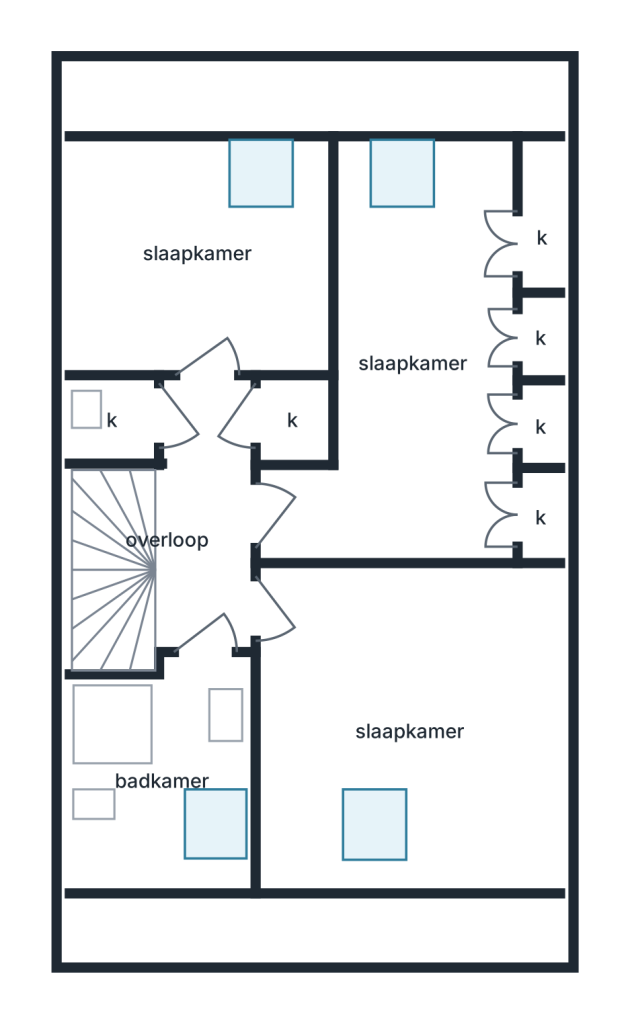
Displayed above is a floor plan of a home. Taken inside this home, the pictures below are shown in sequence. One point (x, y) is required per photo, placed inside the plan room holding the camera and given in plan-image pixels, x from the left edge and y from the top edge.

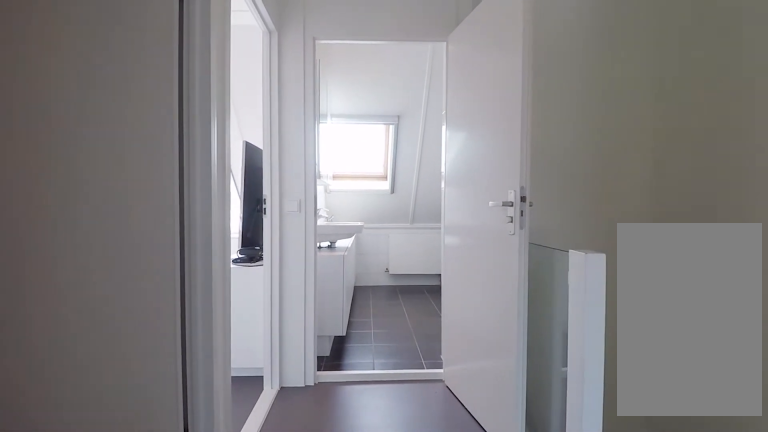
(203, 516)
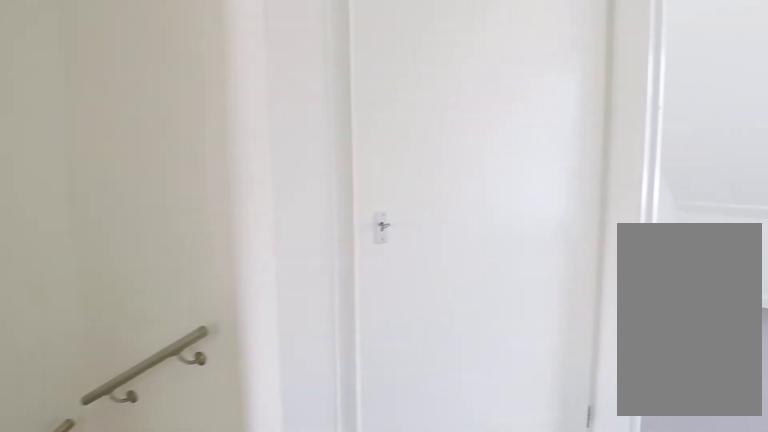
(203, 516)
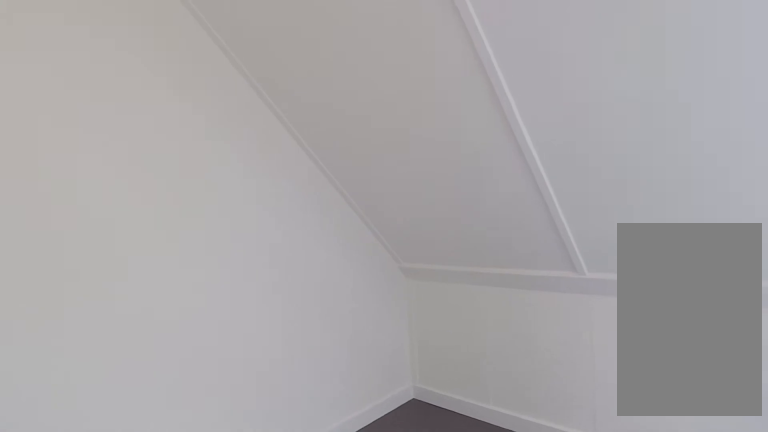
(198, 284)
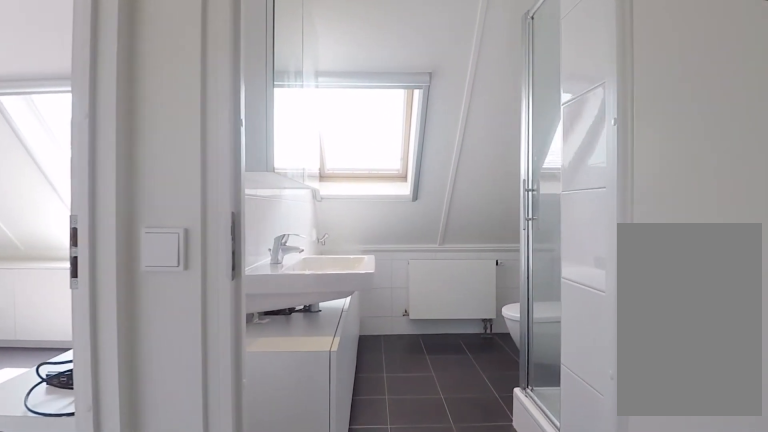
(203, 516)
